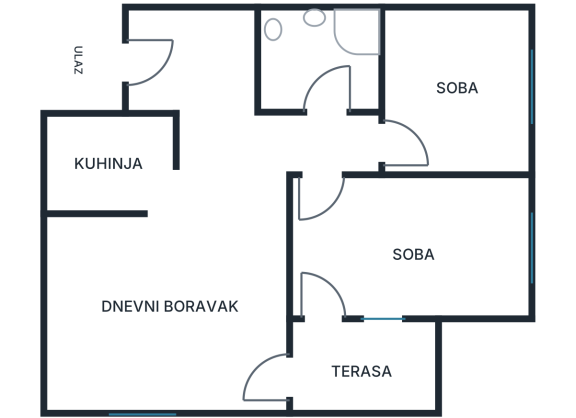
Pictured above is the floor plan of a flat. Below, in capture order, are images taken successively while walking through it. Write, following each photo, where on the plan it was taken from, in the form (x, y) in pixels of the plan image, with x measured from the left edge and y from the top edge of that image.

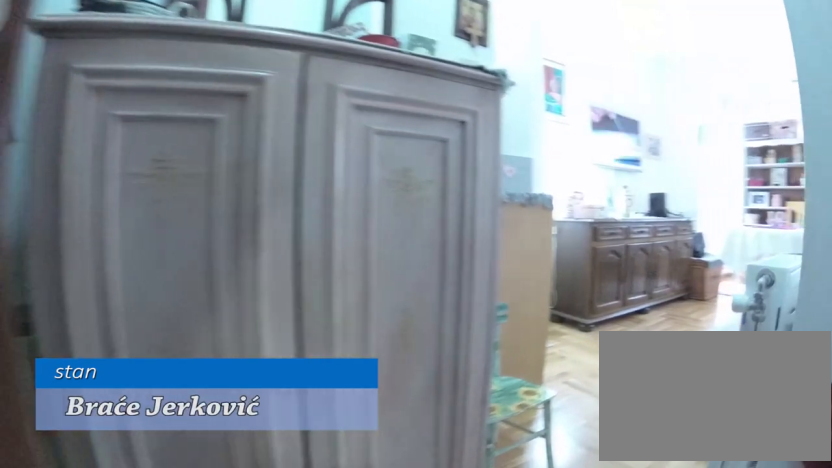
(183, 50)
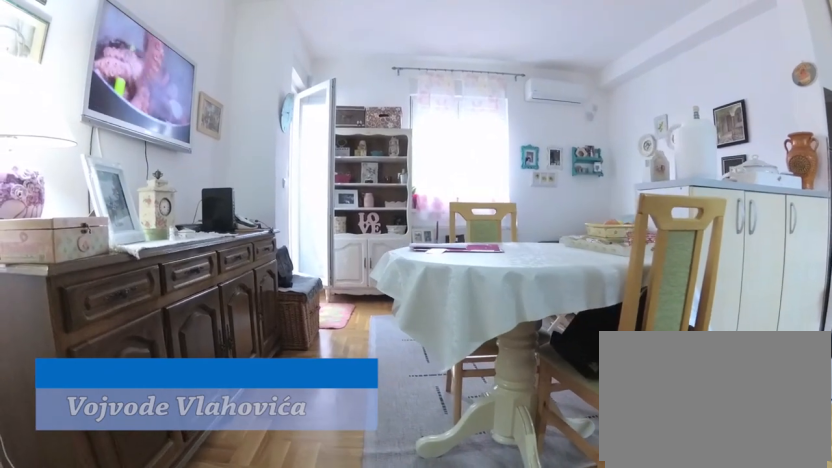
(203, 154)
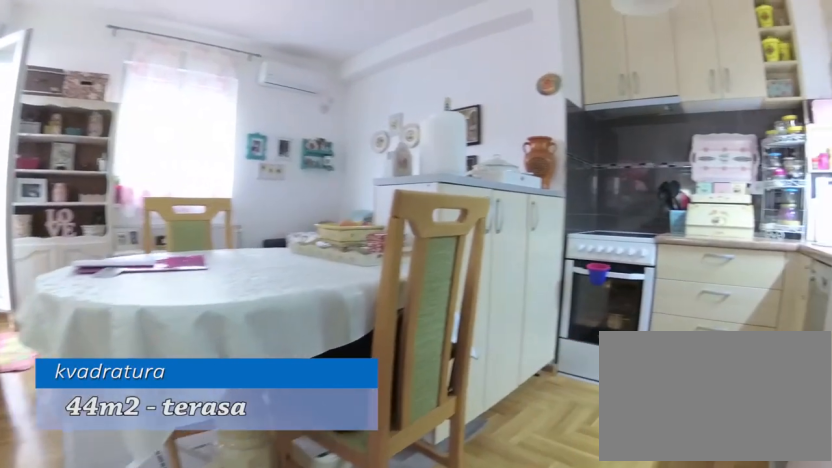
(202, 162)
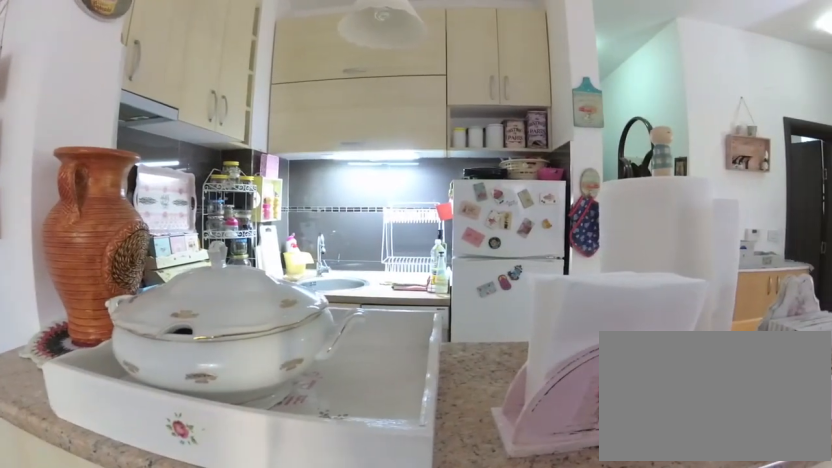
(107, 286)
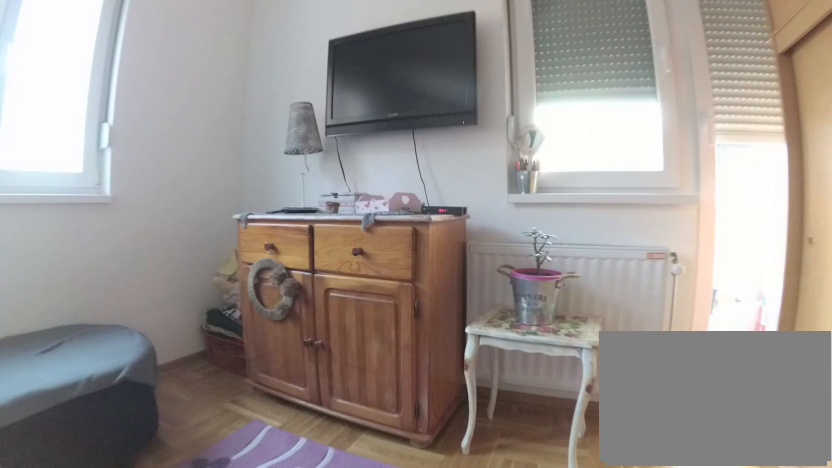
(314, 217)
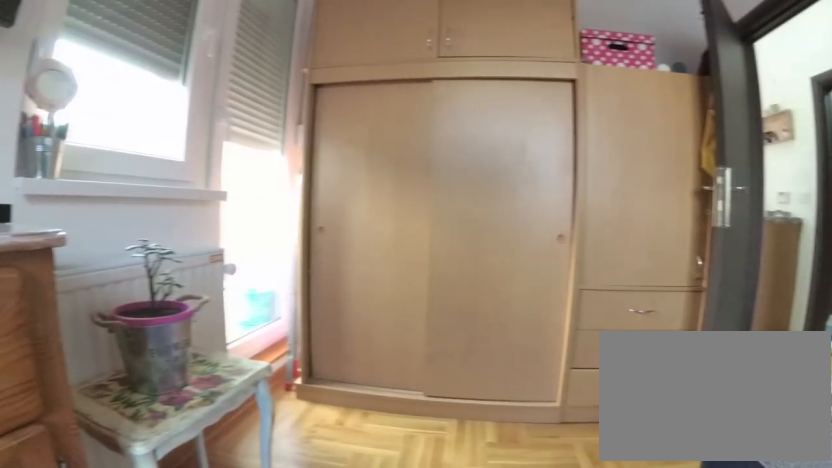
(437, 267)
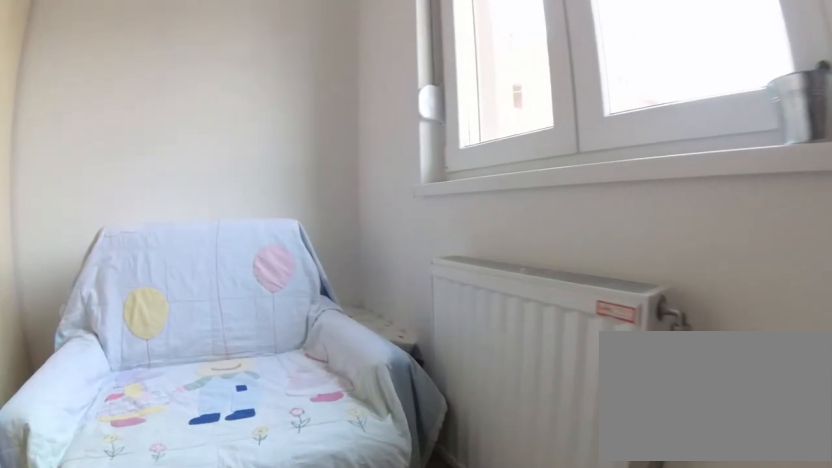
(464, 123)
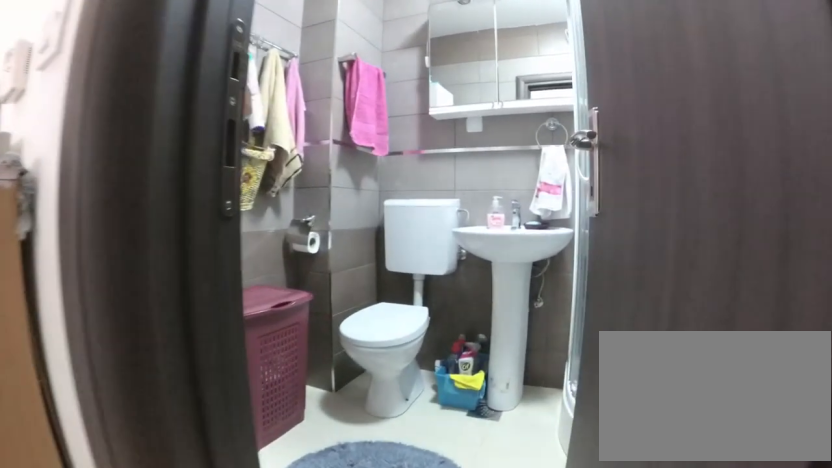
(347, 149)
